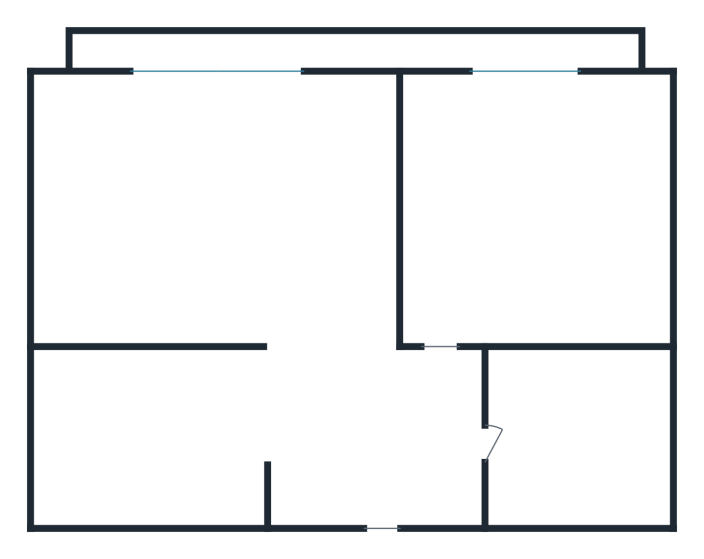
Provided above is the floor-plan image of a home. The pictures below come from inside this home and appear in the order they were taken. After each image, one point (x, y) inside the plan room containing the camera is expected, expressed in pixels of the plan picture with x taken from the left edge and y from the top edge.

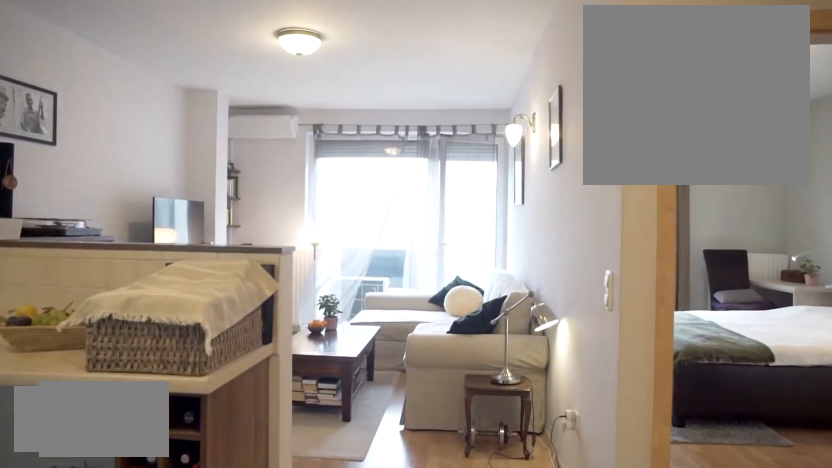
(345, 423)
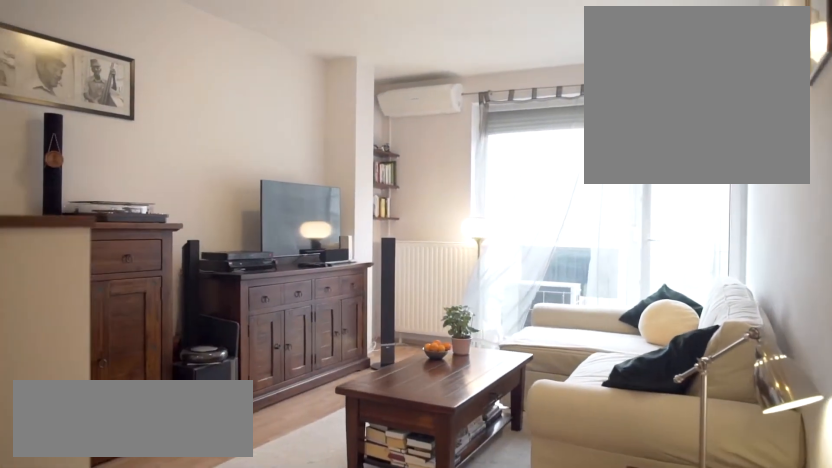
(329, 374)
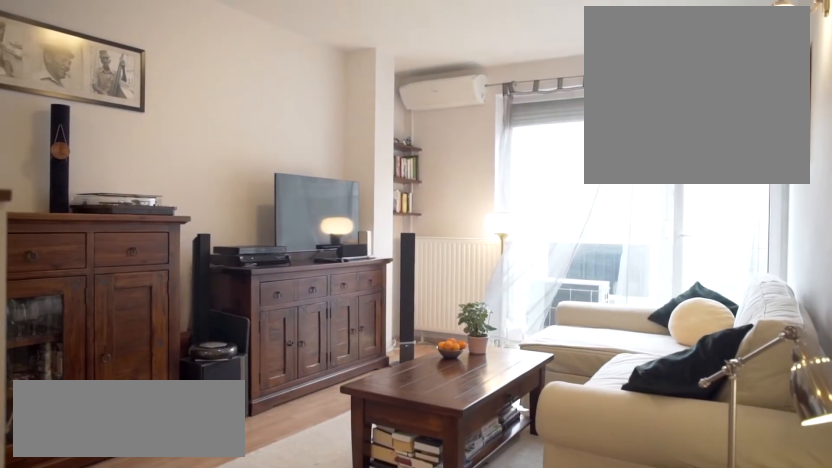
(323, 359)
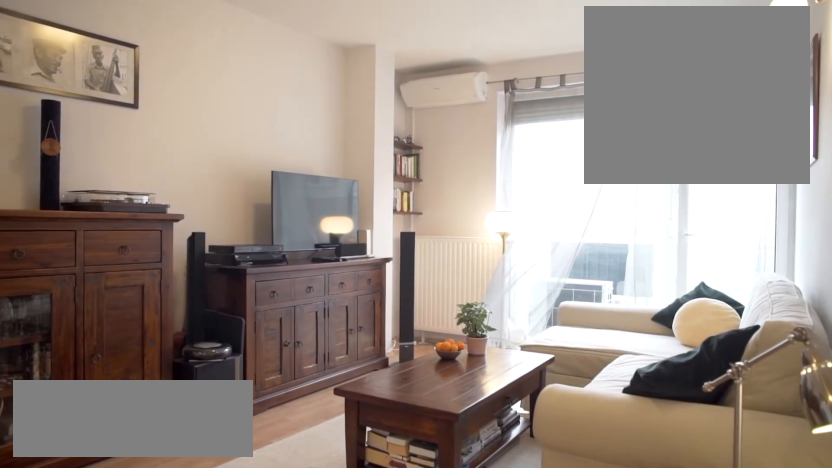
(319, 347)
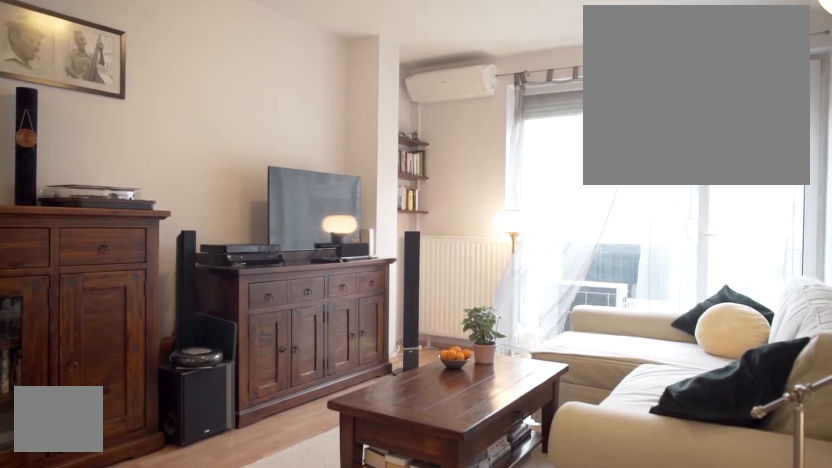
(315, 334)
